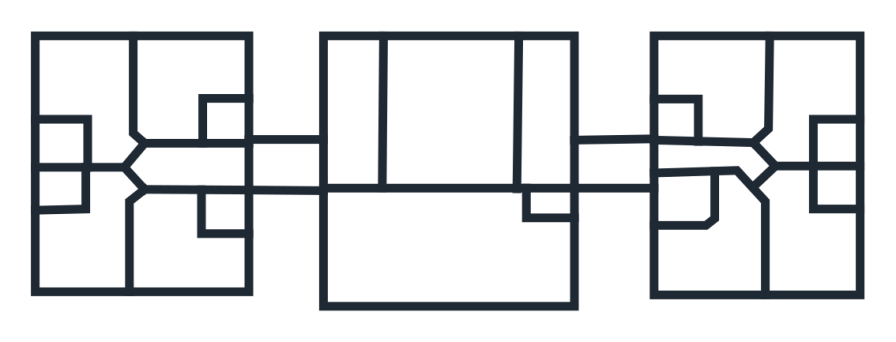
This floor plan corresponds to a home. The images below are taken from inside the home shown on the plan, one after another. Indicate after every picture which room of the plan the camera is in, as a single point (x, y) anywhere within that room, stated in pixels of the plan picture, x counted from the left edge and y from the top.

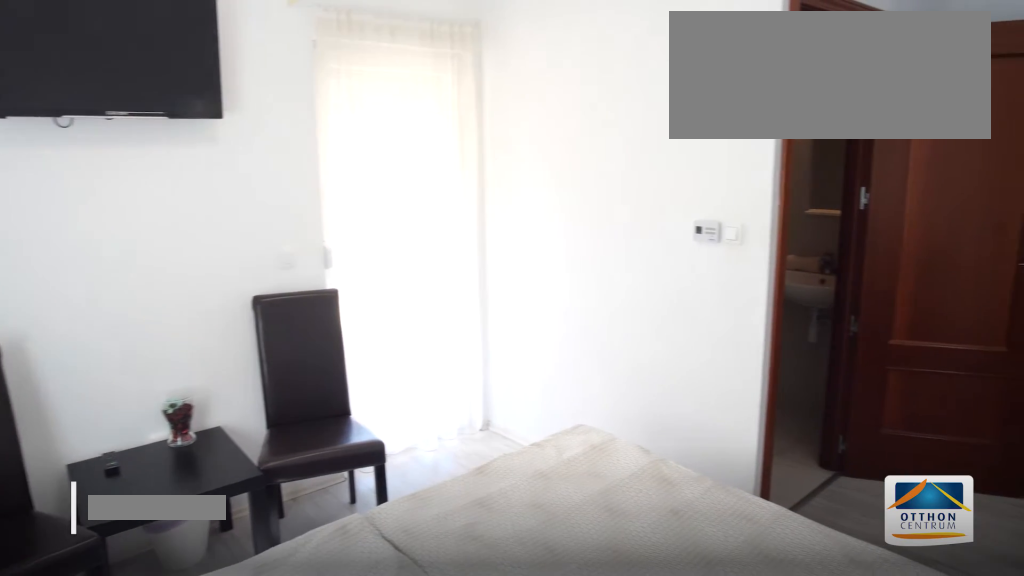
(86, 243)
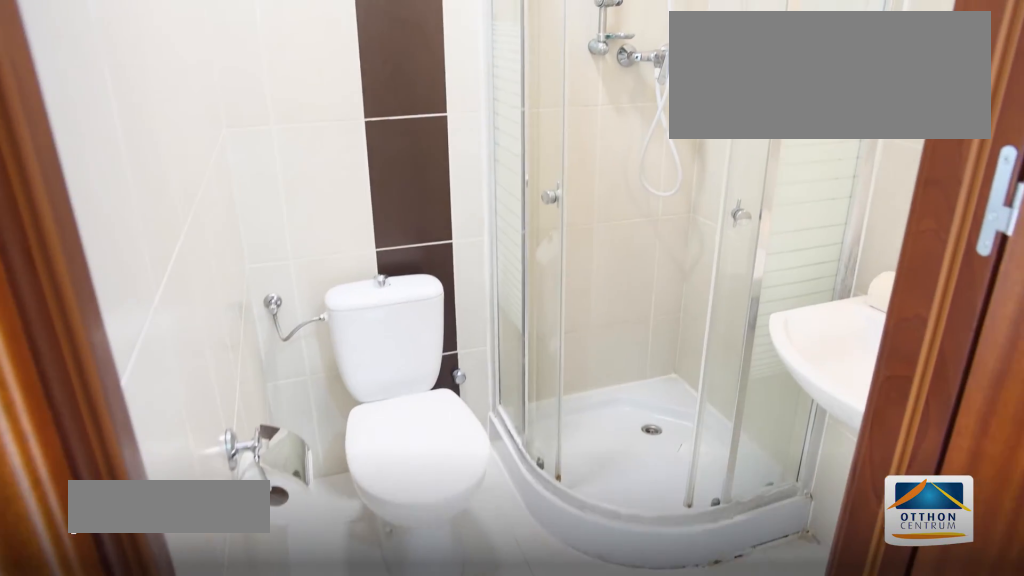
(63, 189)
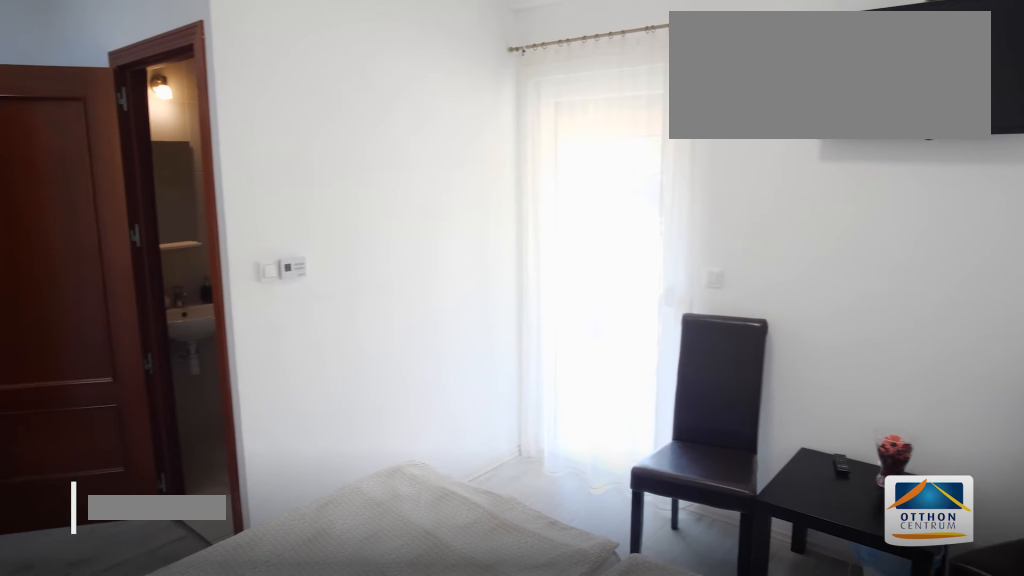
(81, 82)
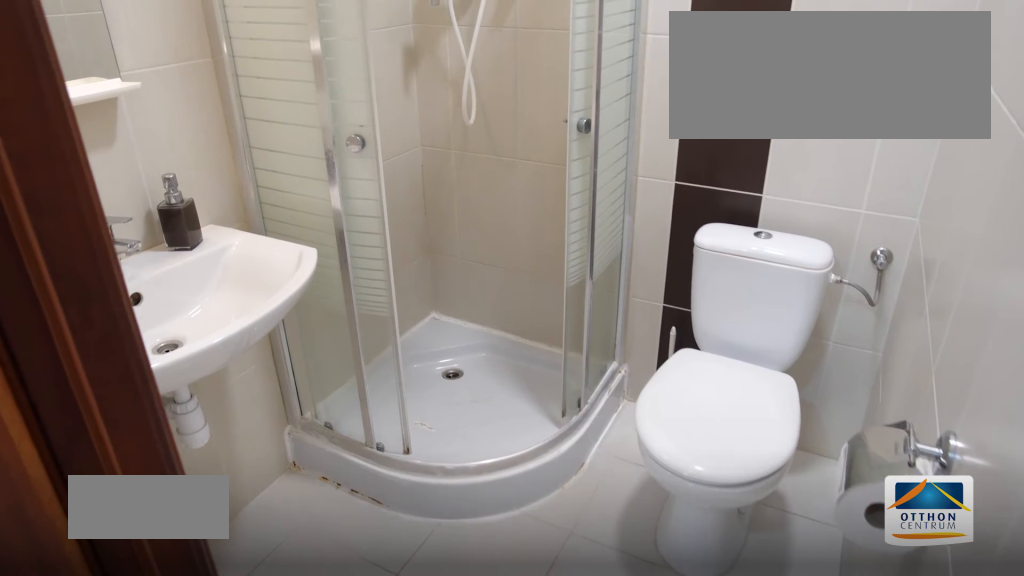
(60, 144)
